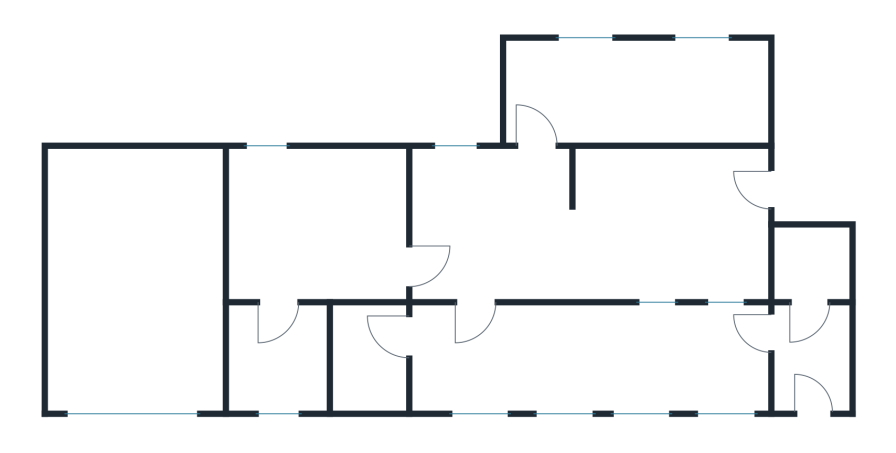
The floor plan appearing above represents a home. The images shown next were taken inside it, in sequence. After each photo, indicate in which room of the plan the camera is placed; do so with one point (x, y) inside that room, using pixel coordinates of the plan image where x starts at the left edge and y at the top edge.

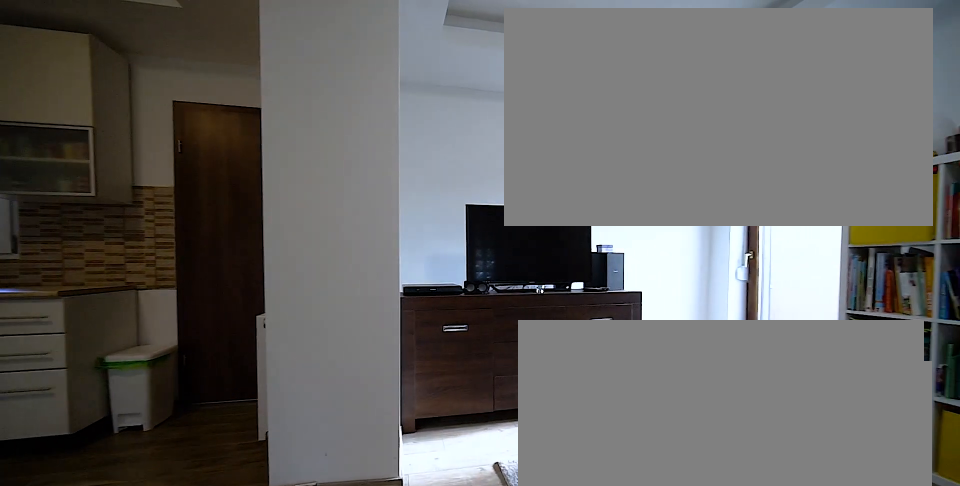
(583, 248)
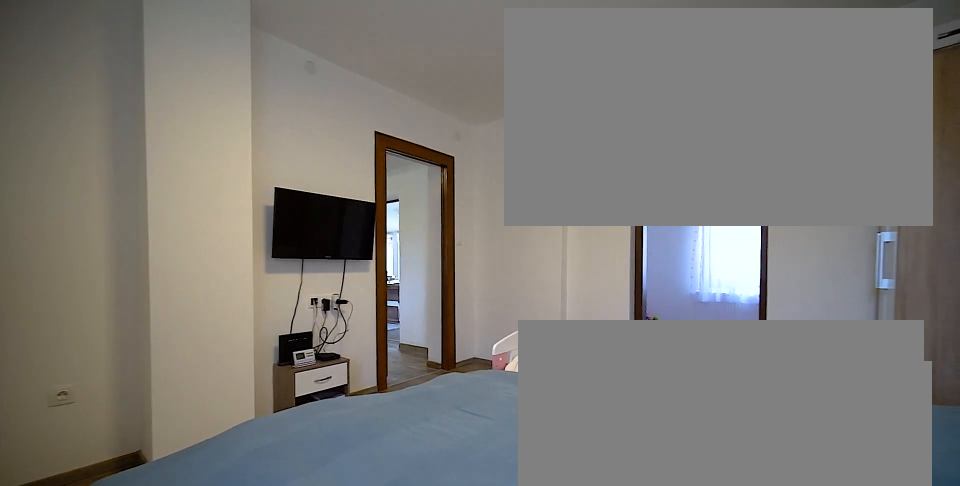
(321, 229)
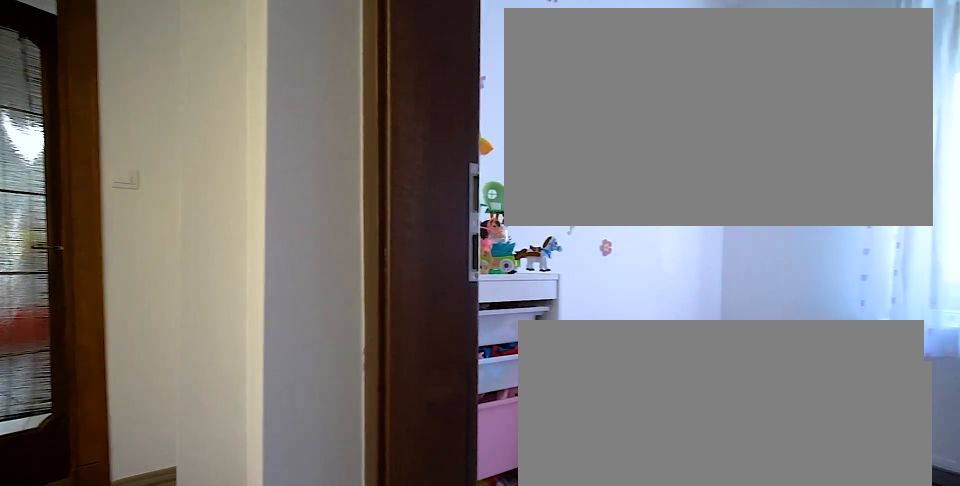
(279, 360)
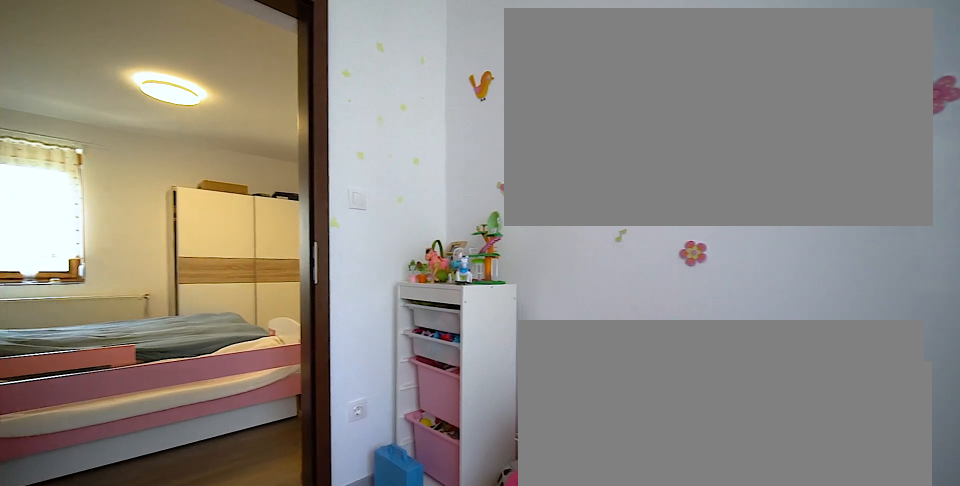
(279, 360)
